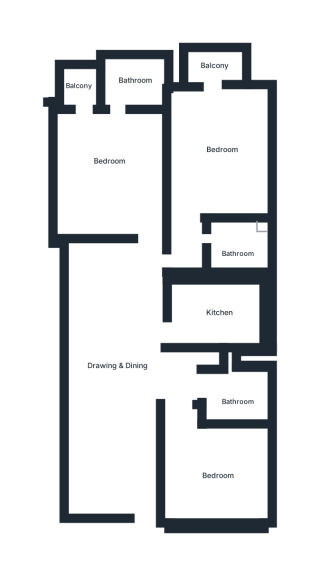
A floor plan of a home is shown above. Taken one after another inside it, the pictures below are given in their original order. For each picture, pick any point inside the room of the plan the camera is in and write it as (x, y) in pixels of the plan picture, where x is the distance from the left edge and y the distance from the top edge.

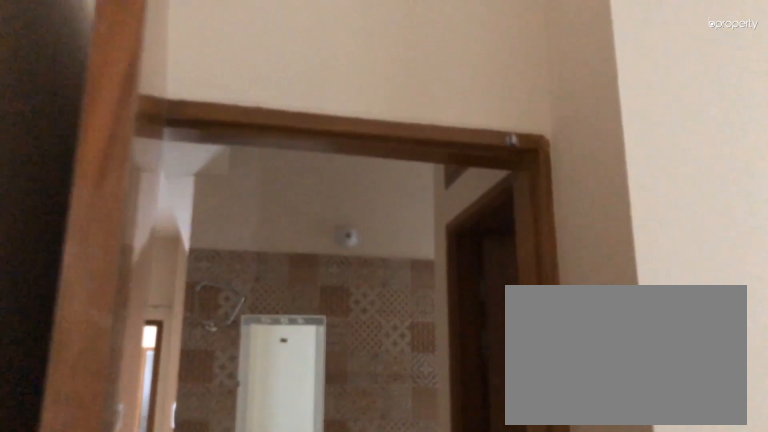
(208, 475)
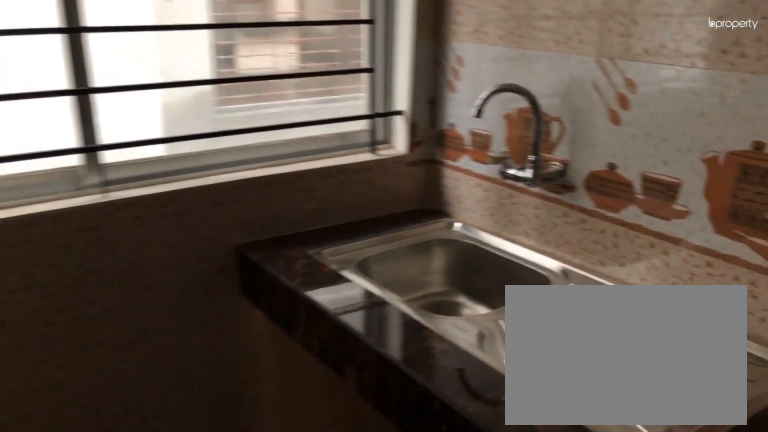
(218, 308)
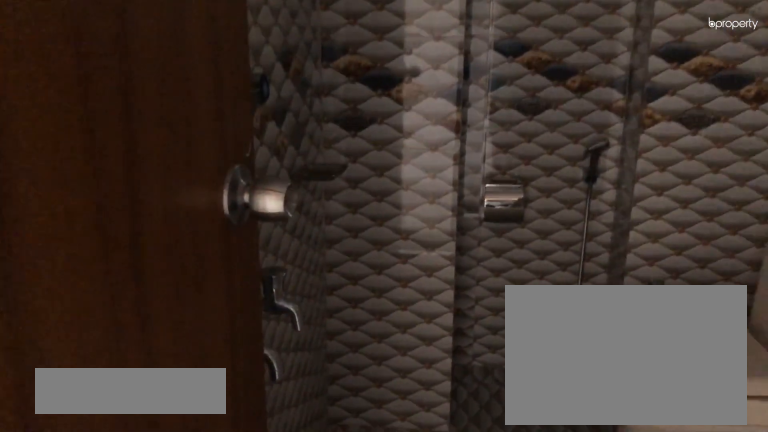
(234, 246)
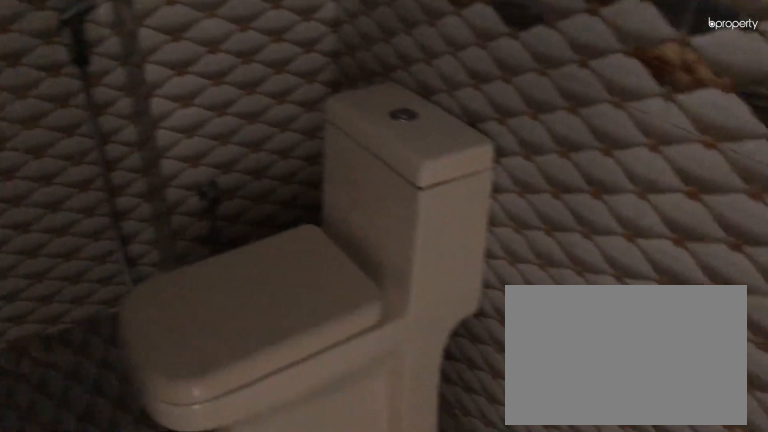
(234, 246)
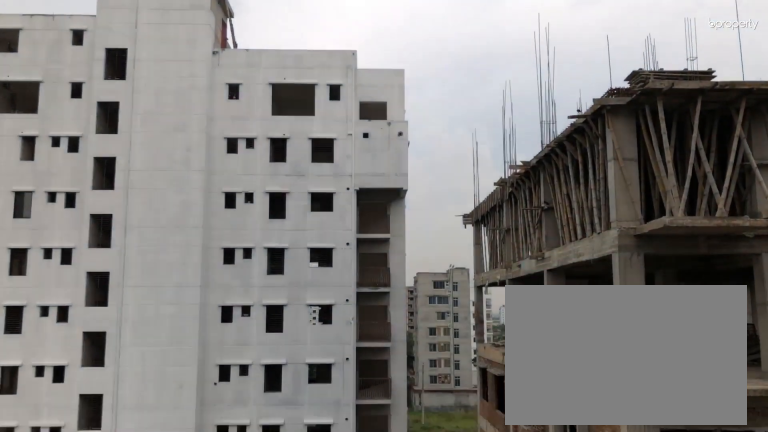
(211, 65)
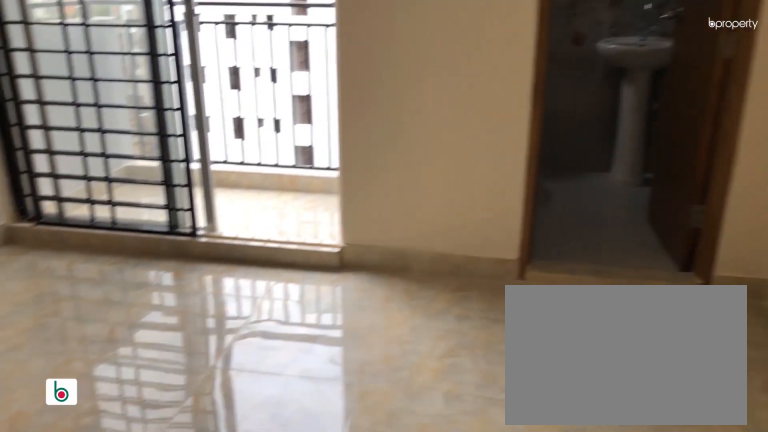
(109, 169)
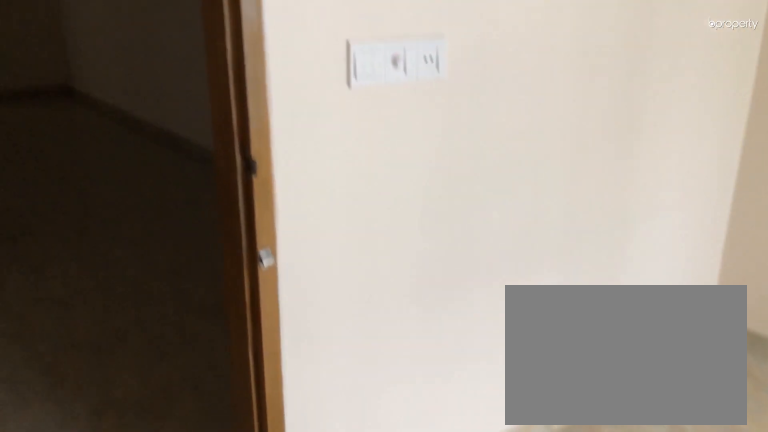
(109, 169)
